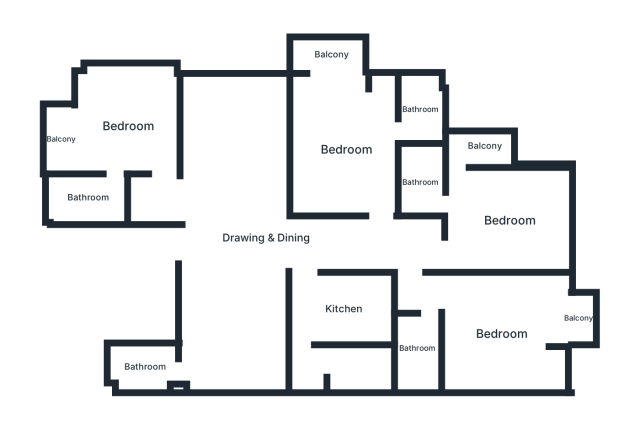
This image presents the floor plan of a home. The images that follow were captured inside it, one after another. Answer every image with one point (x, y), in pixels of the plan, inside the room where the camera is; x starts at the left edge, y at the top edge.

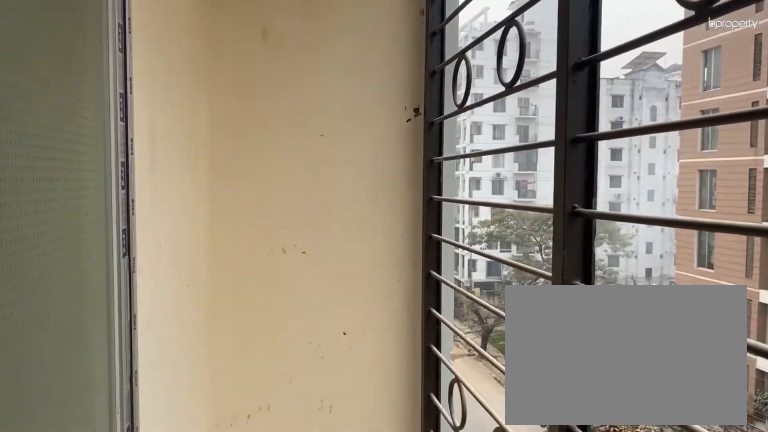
(332, 55)
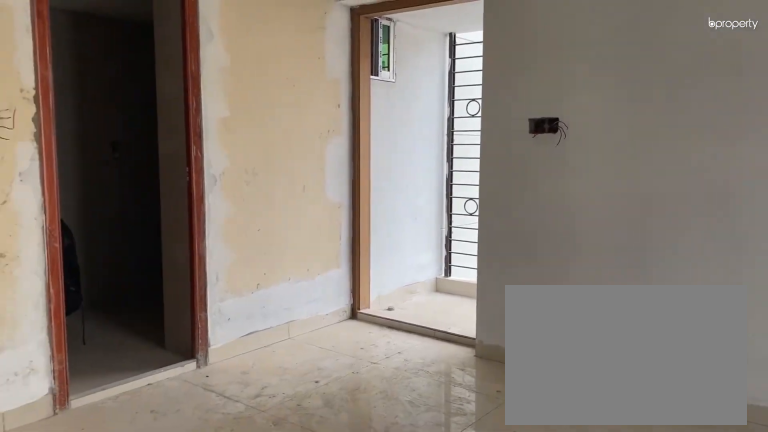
(508, 221)
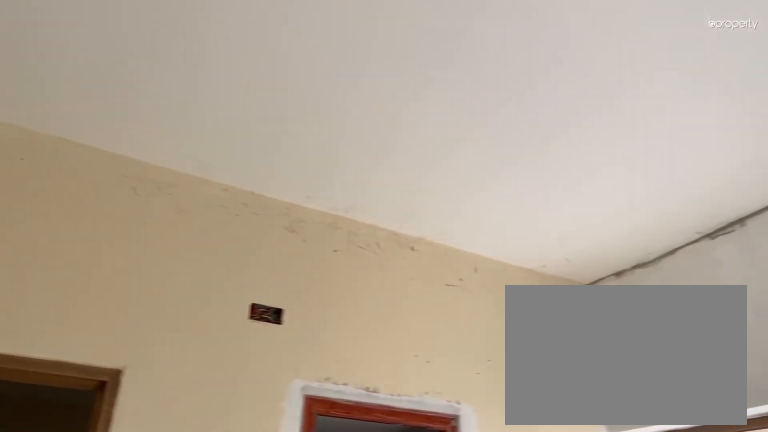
(508, 221)
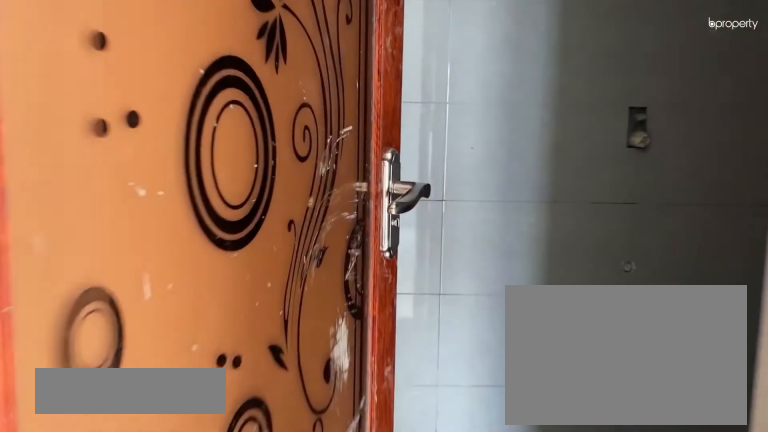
(421, 182)
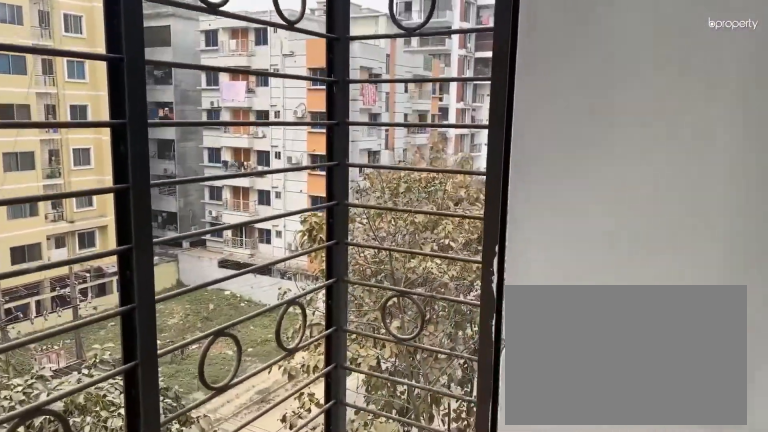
(485, 147)
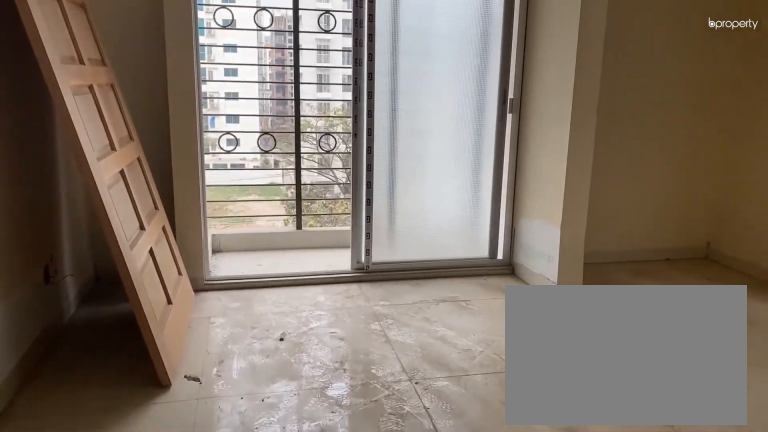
(502, 333)
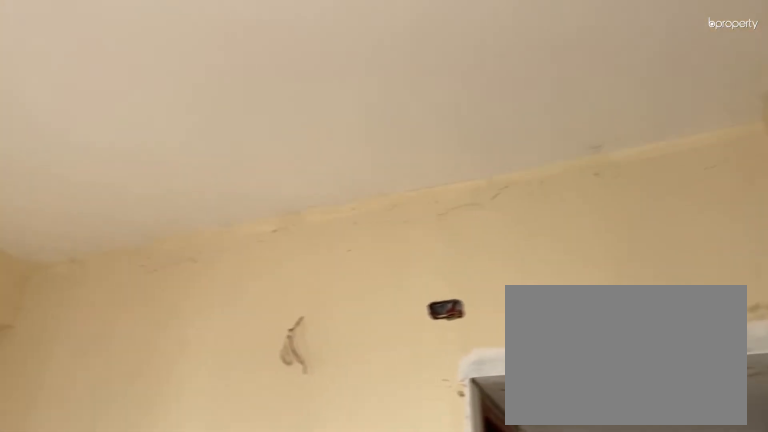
(502, 333)
